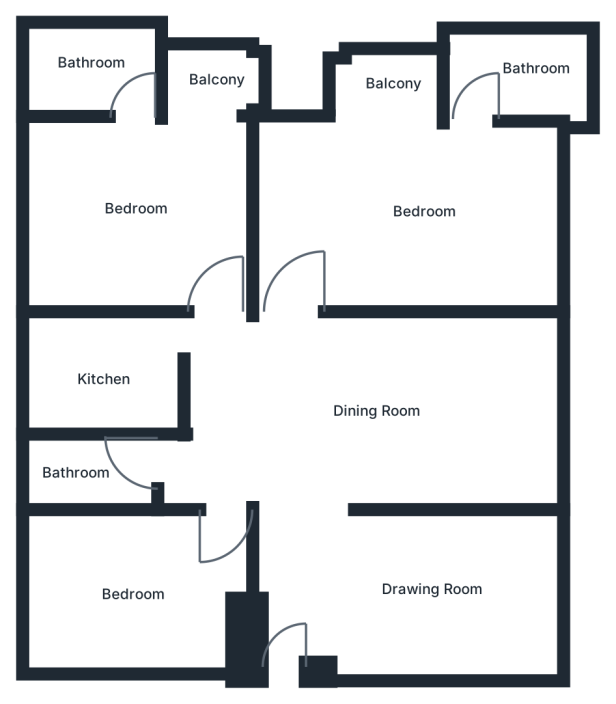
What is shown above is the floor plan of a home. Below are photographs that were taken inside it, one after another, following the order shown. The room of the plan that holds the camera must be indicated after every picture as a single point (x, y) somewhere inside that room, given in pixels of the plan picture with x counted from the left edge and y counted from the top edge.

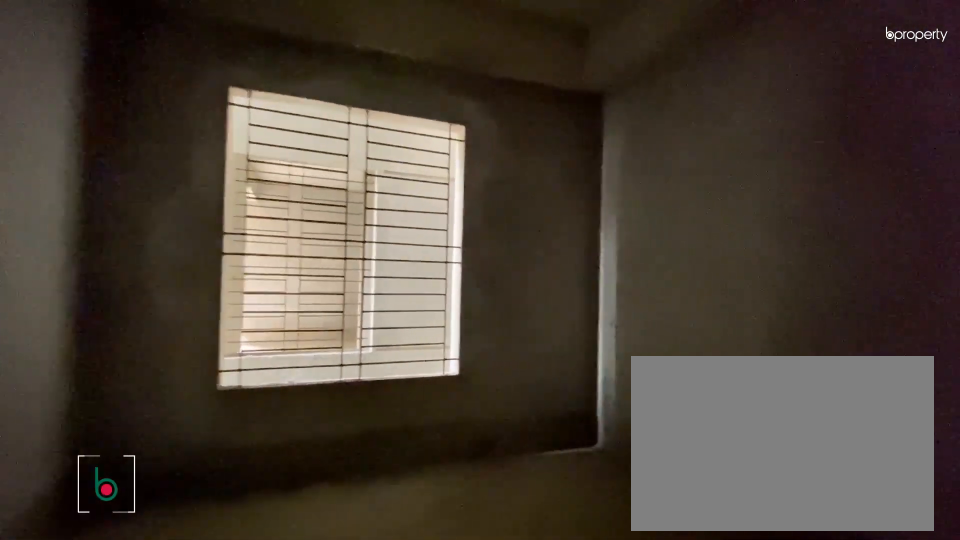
(417, 597)
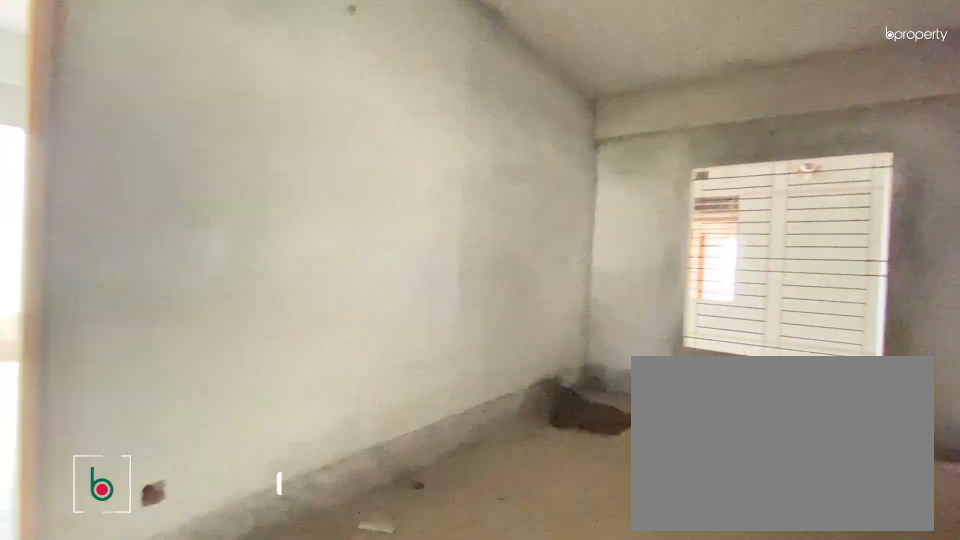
(326, 402)
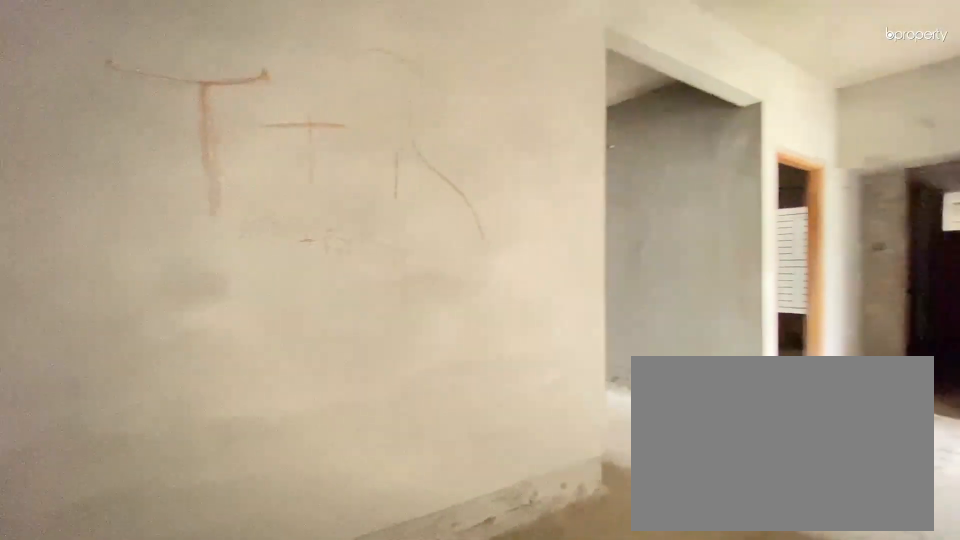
(326, 402)
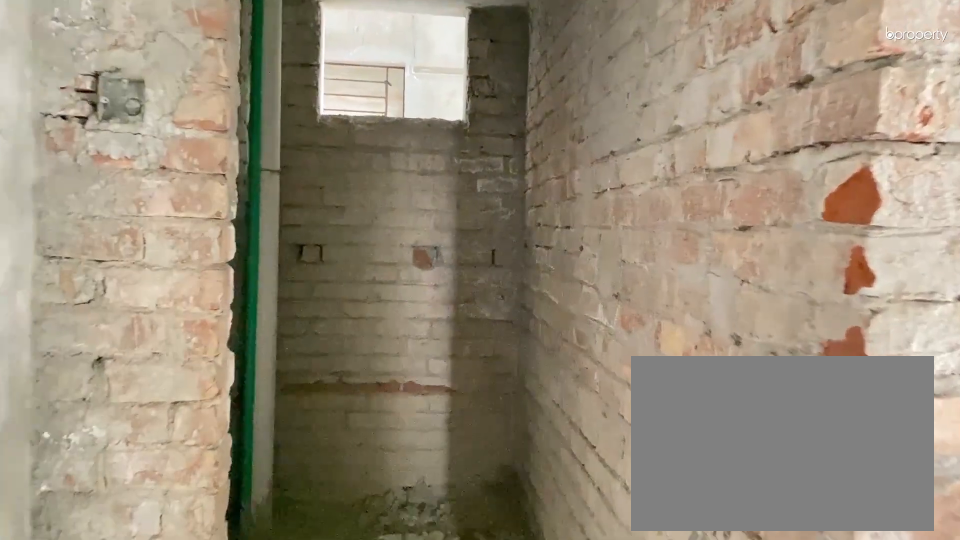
(196, 501)
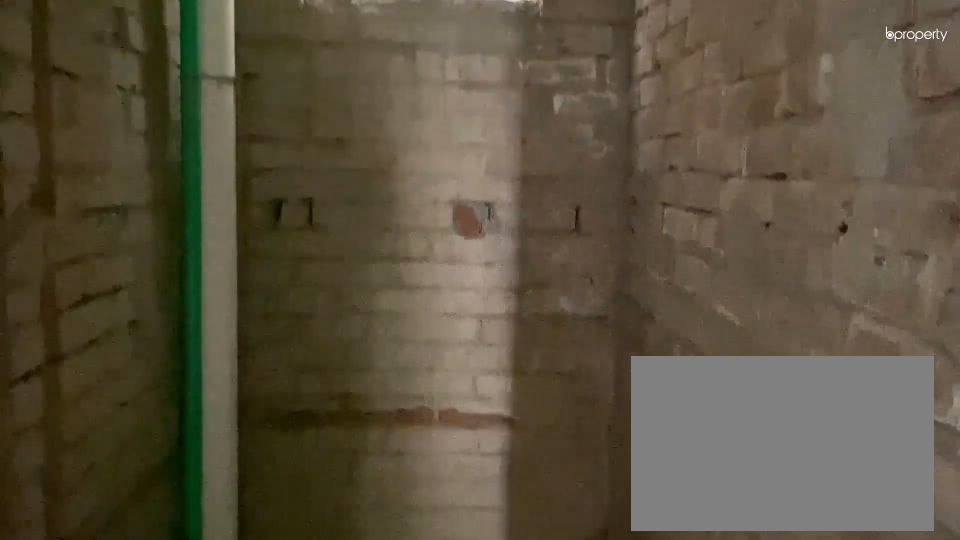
(89, 473)
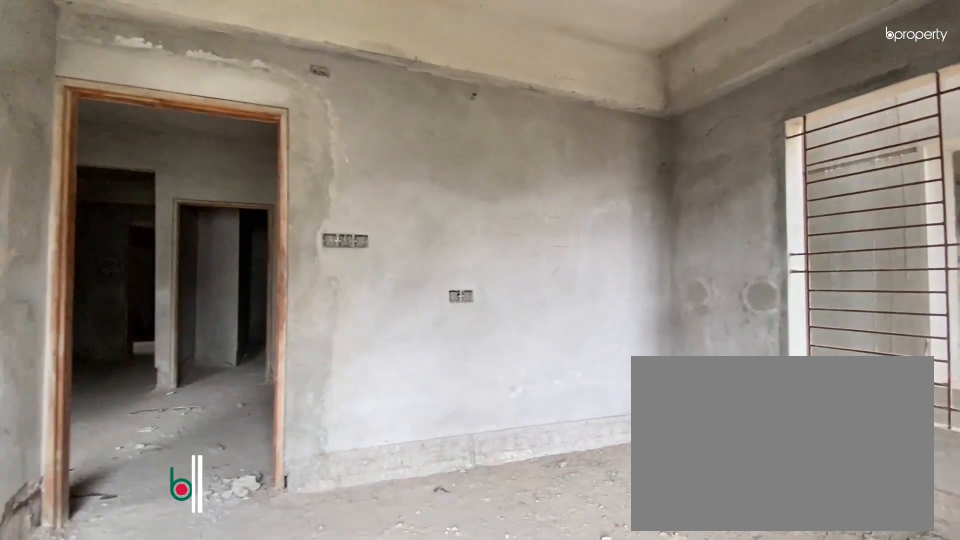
(138, 199)
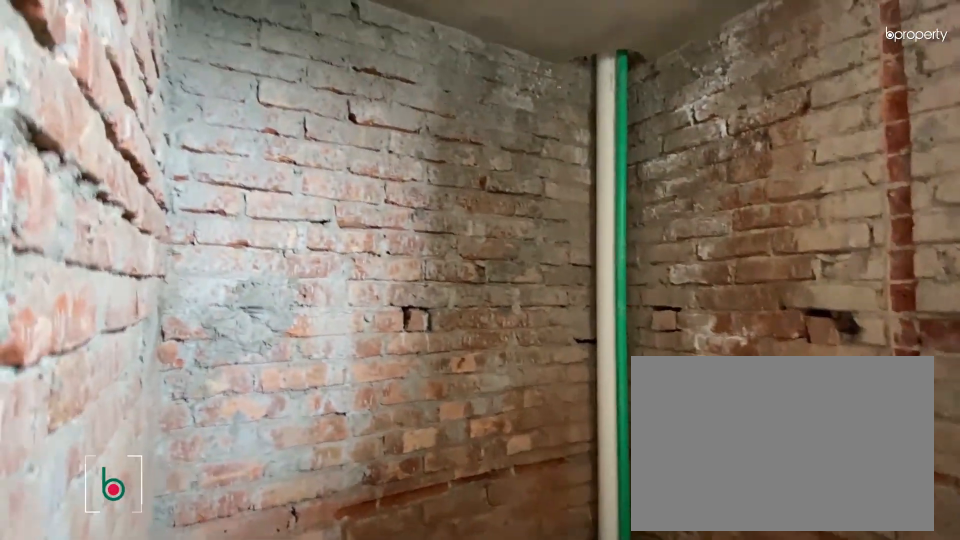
(104, 67)
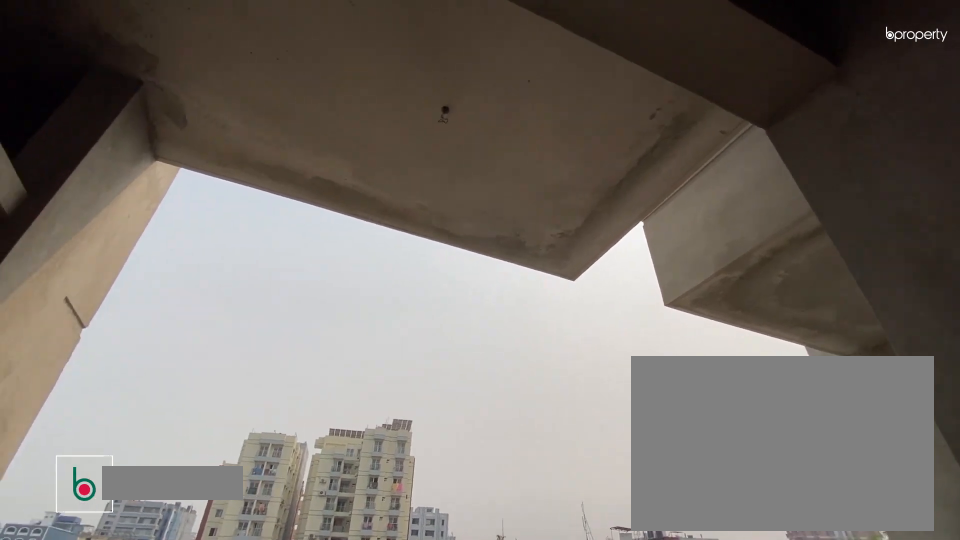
(204, 78)
